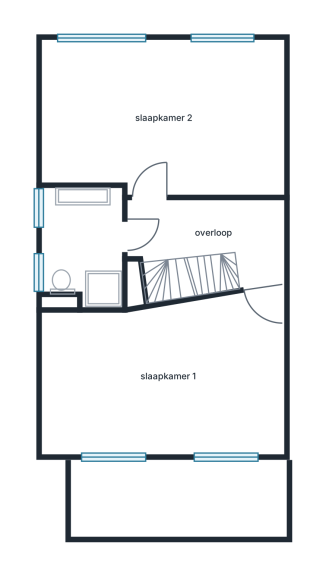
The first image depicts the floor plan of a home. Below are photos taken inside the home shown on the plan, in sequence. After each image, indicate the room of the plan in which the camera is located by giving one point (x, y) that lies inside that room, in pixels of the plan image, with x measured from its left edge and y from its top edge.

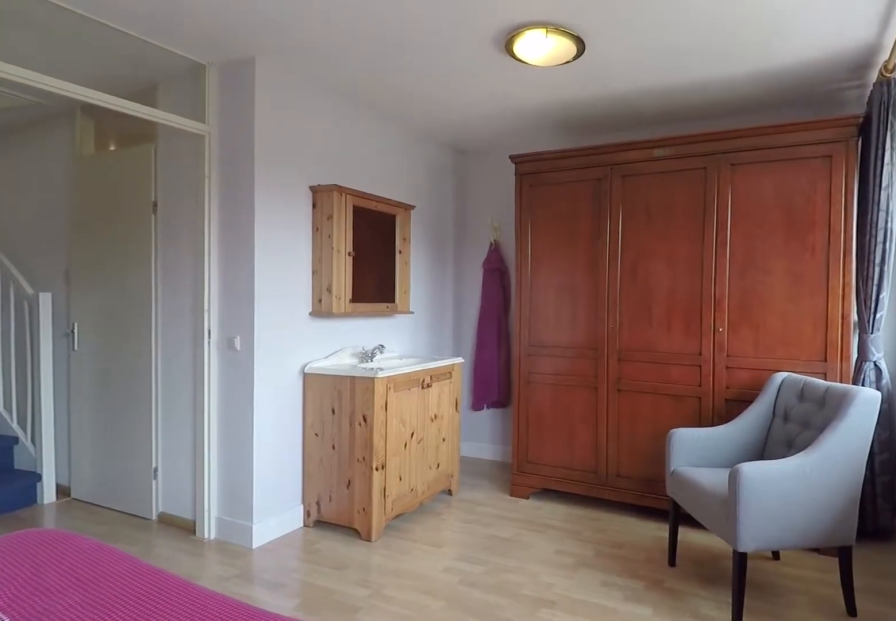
(165, 116)
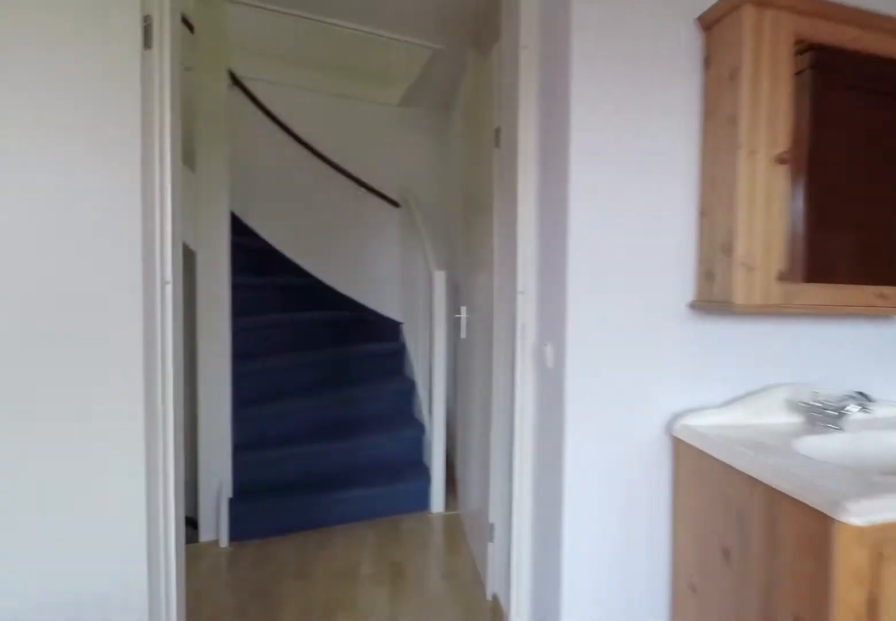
(165, 116)
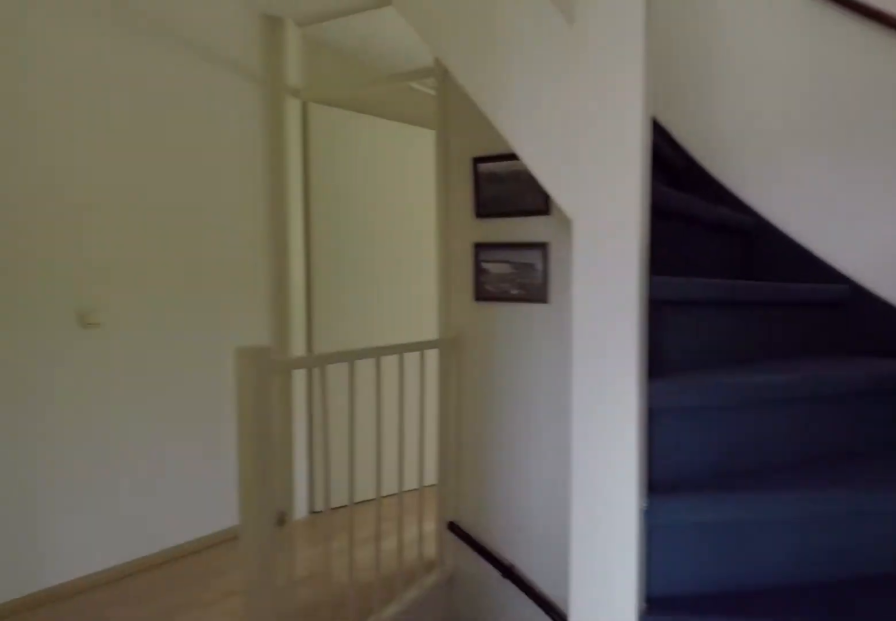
(208, 234)
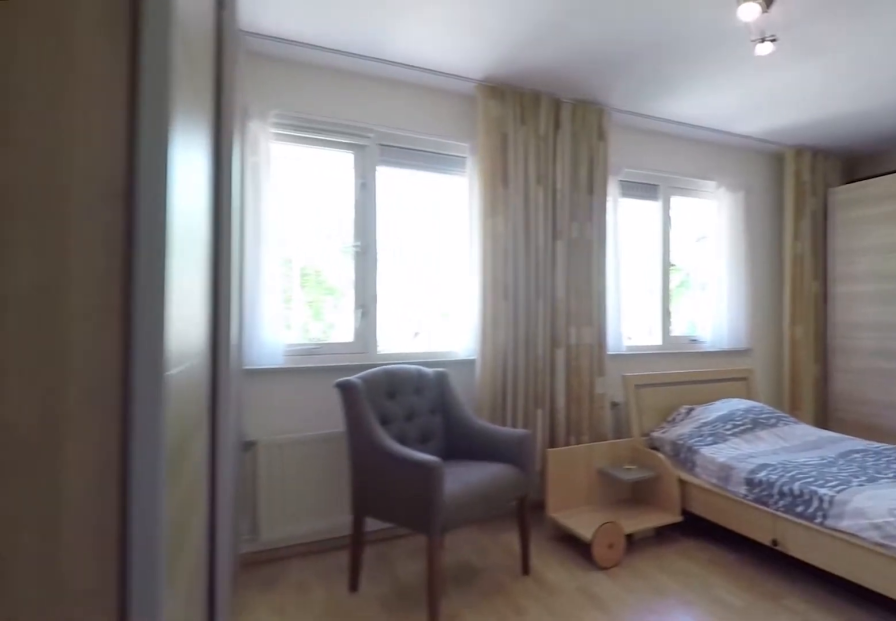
(171, 364)
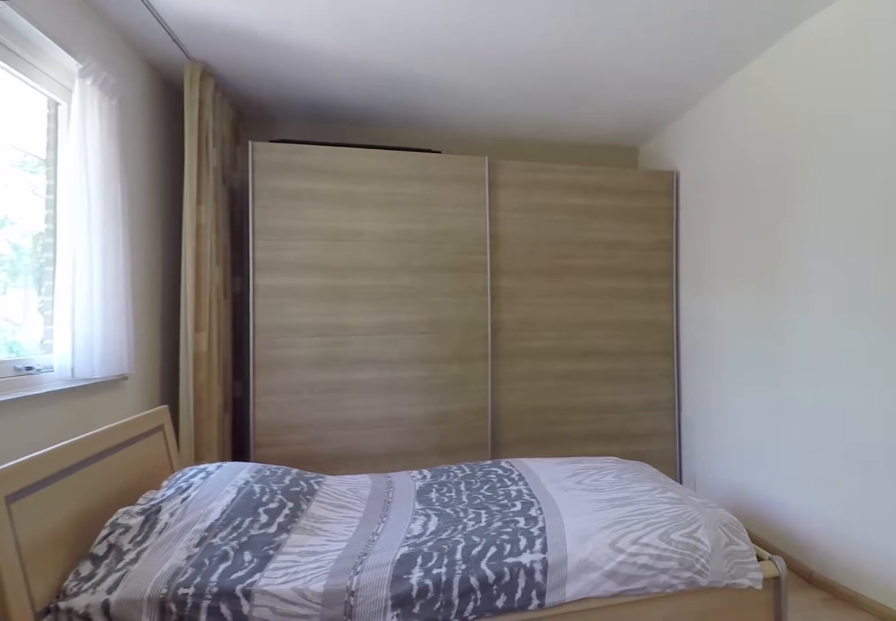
(171, 364)
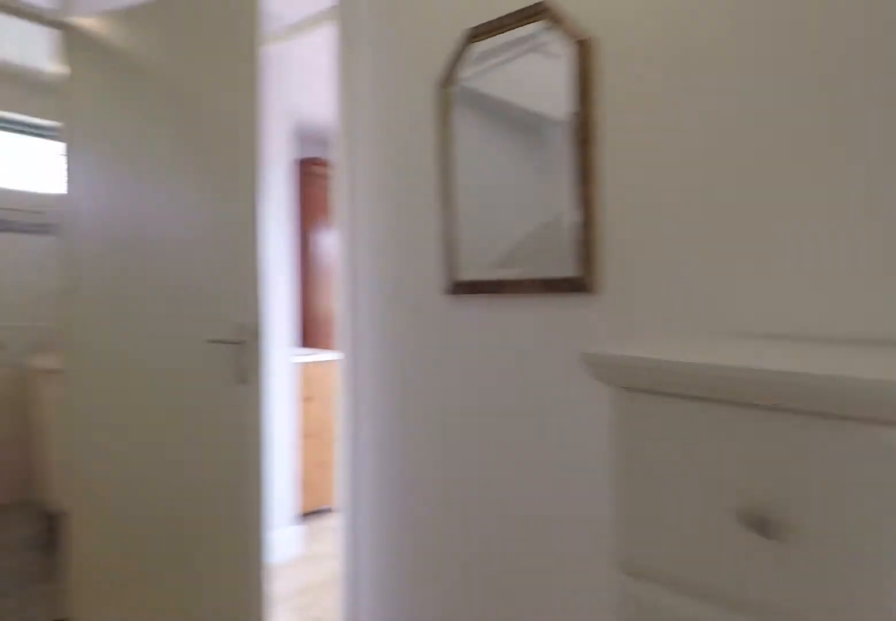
(207, 235)
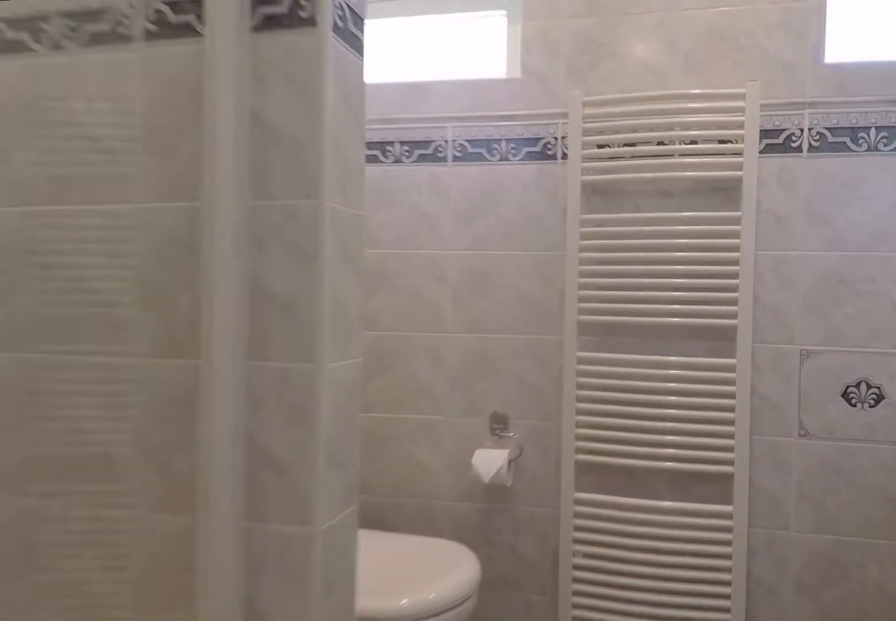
(85, 244)
